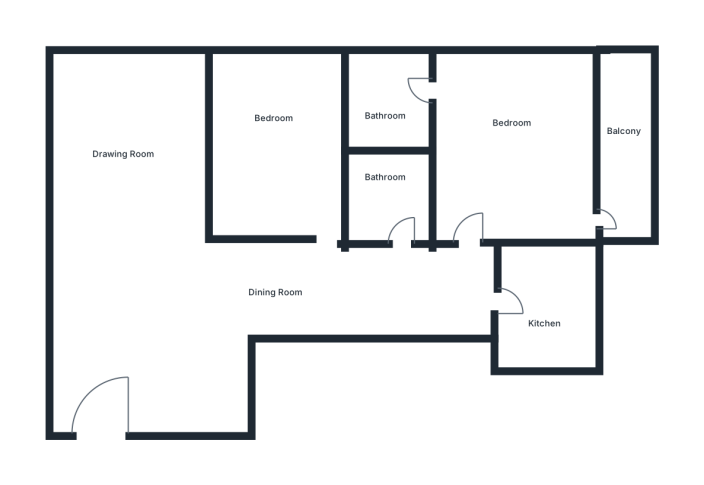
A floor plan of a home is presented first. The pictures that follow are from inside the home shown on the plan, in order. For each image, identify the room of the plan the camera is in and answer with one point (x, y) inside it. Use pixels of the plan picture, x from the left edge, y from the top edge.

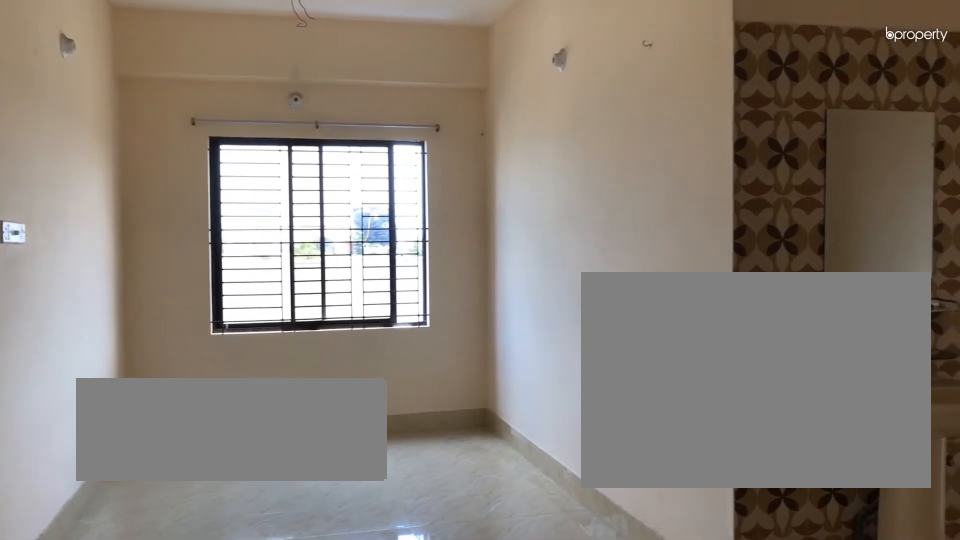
(155, 302)
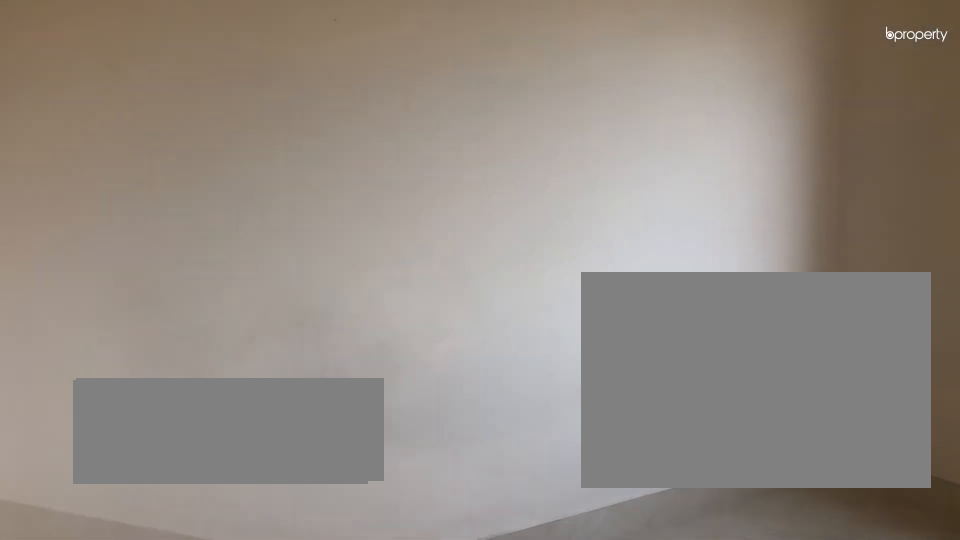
(283, 154)
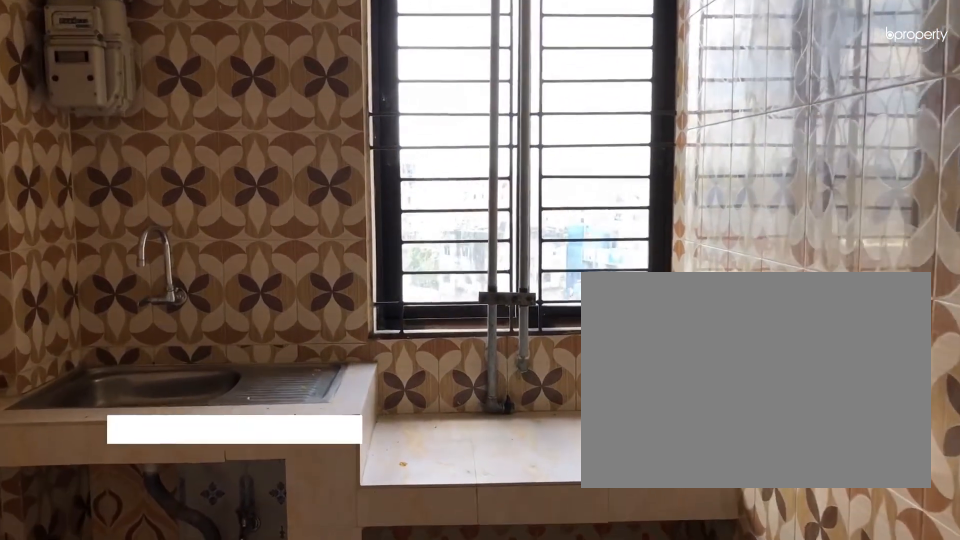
(545, 300)
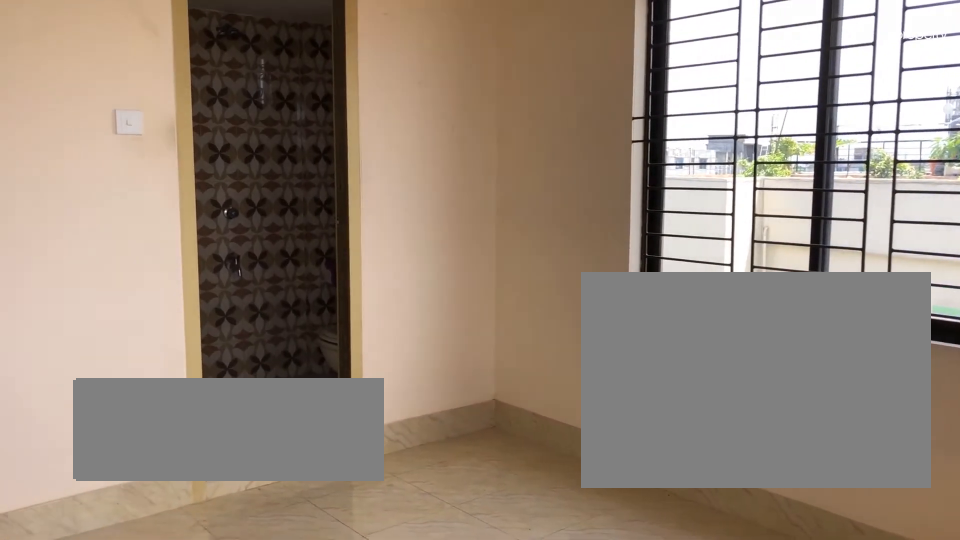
(514, 136)
